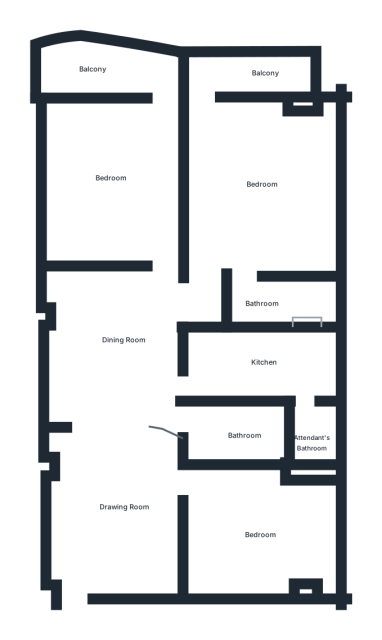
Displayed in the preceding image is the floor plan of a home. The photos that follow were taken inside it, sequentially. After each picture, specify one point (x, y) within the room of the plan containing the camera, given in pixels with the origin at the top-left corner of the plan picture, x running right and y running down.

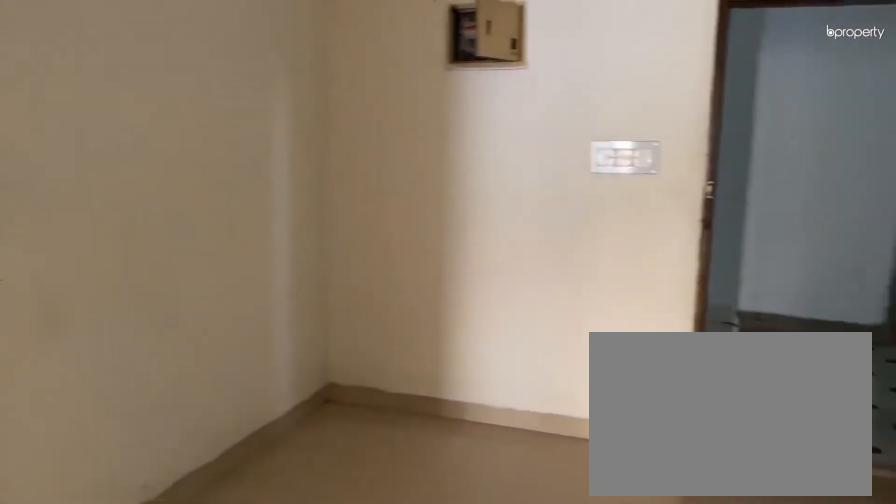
(131, 514)
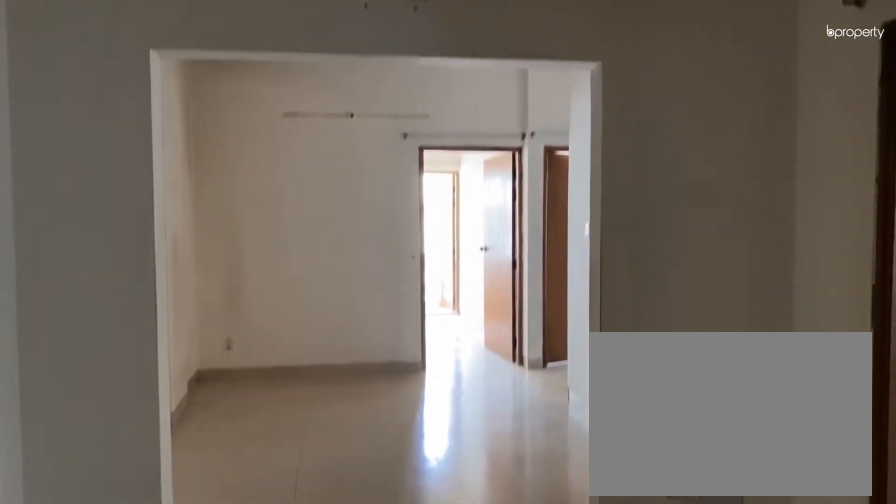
(131, 514)
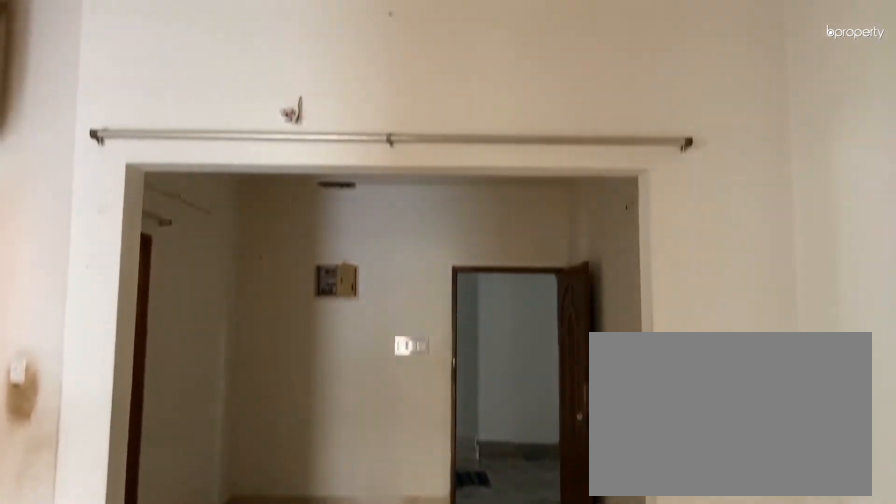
(117, 339)
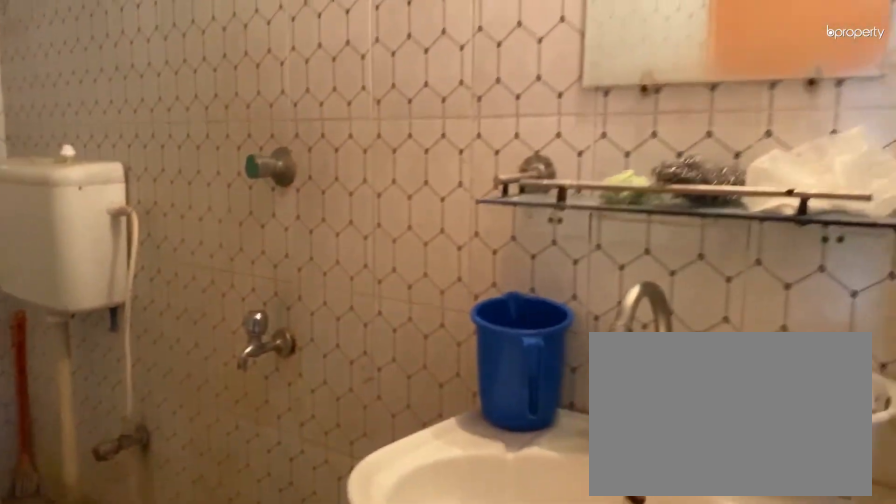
(240, 439)
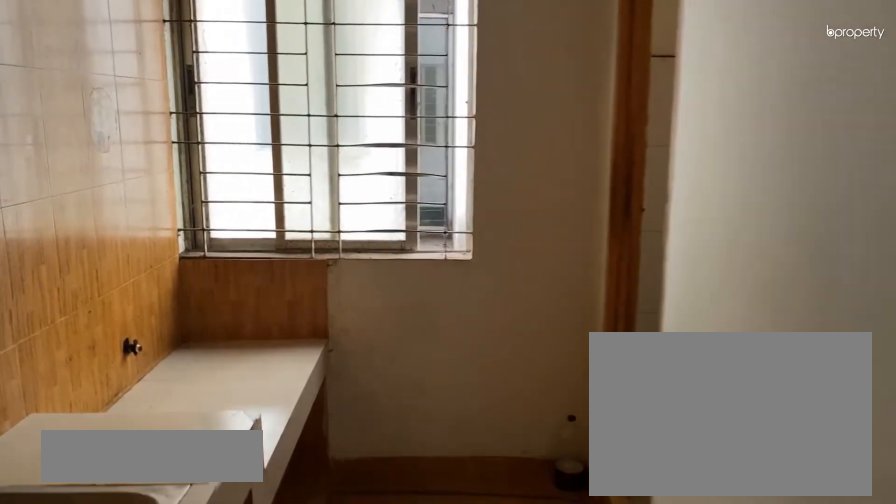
(261, 357)
